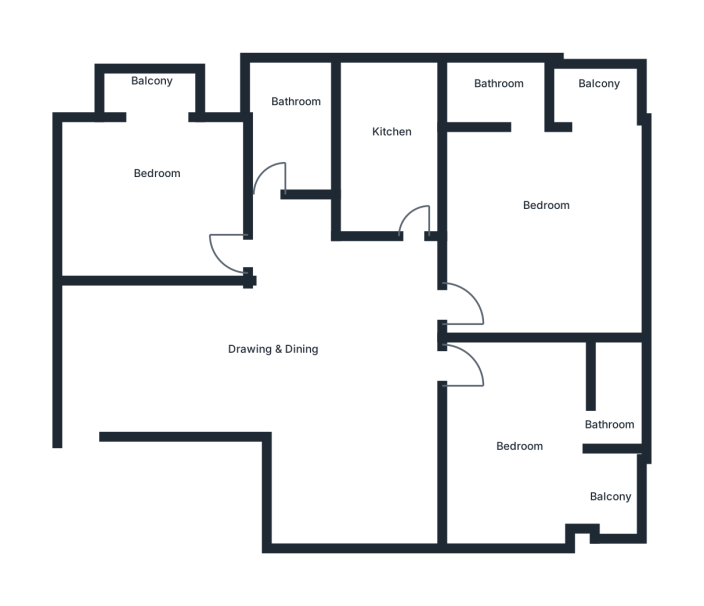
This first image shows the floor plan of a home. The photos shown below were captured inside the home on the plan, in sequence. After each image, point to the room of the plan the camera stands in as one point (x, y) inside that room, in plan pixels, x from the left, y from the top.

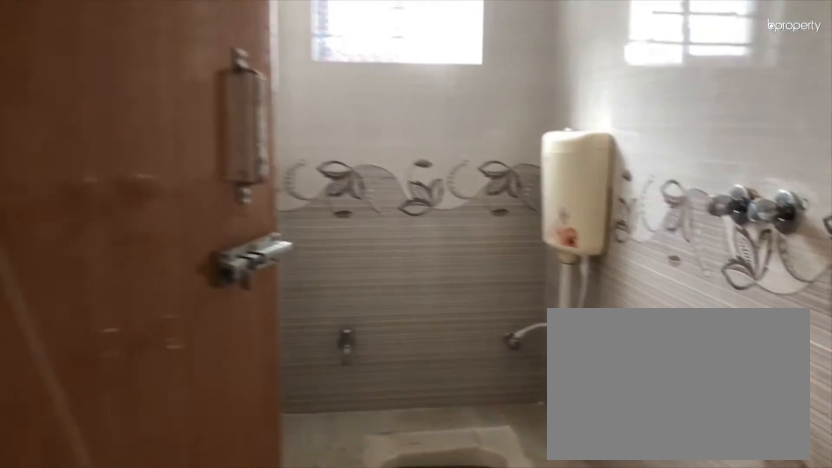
(288, 128)
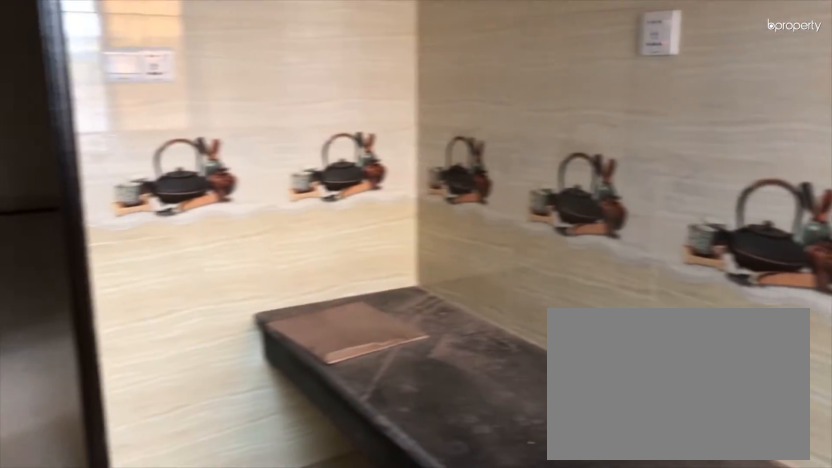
(394, 146)
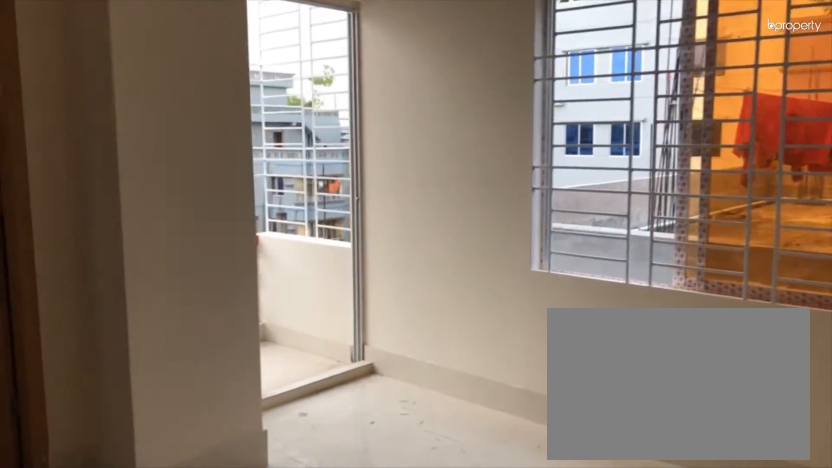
(538, 204)
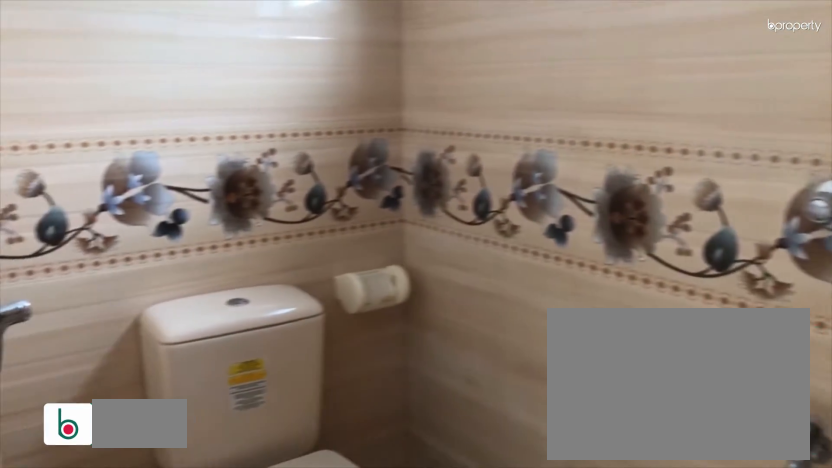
(488, 88)
